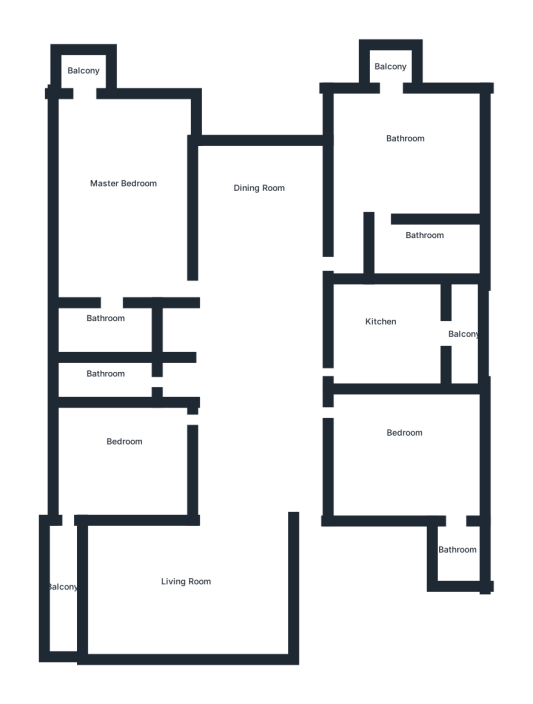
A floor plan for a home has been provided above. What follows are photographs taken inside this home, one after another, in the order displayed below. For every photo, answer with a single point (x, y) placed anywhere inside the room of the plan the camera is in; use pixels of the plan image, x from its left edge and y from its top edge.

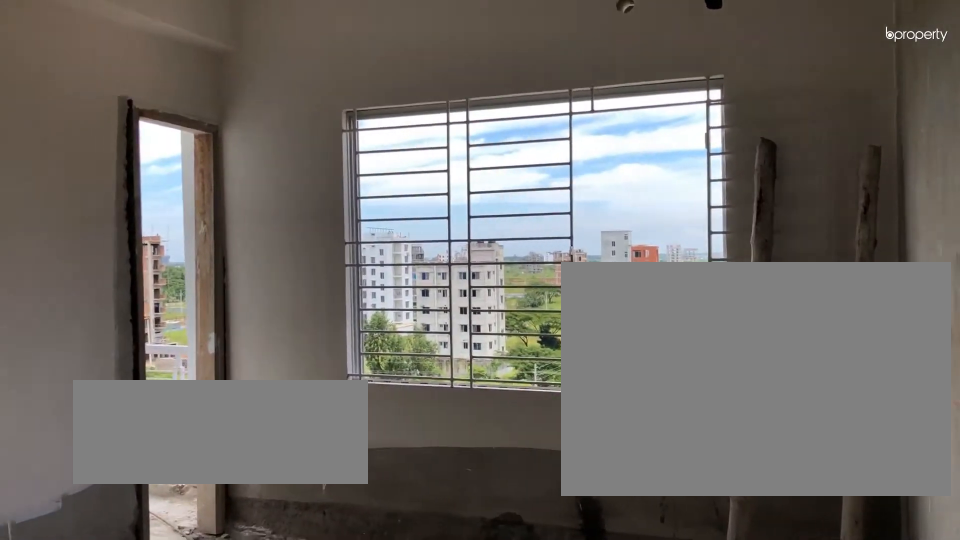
(145, 454)
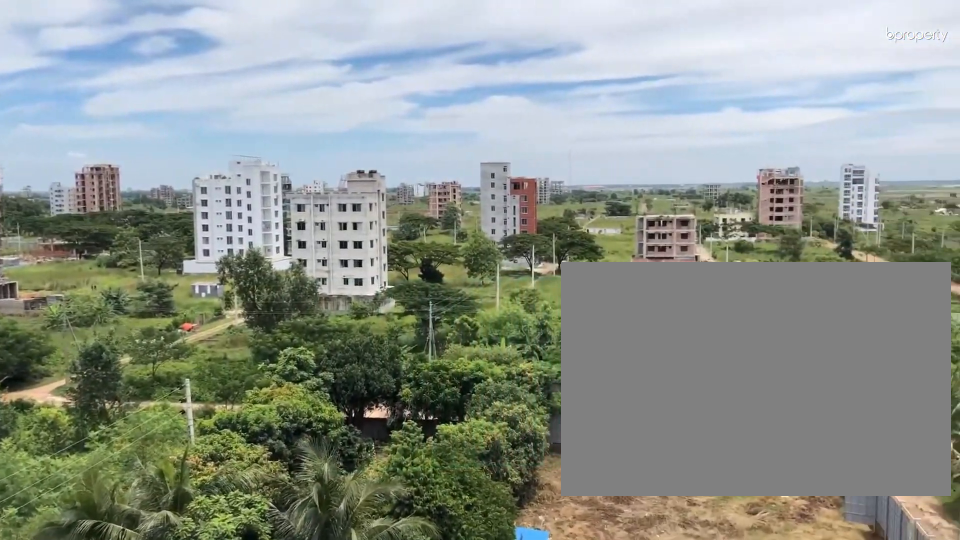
(58, 583)
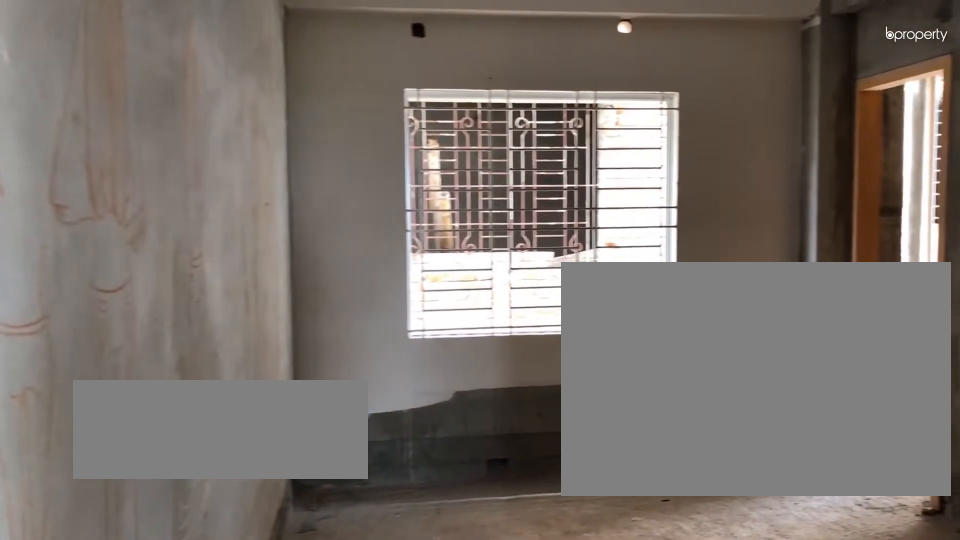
(408, 442)
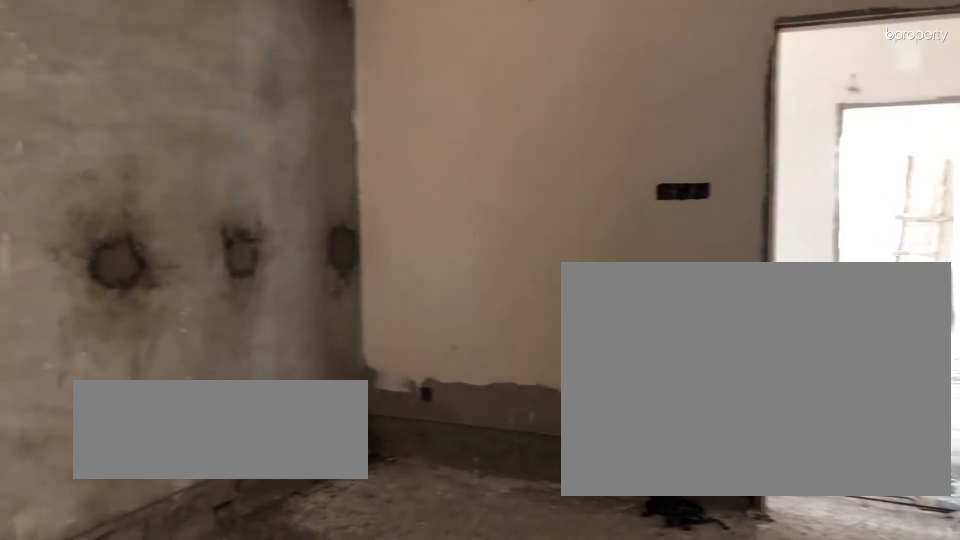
(415, 451)
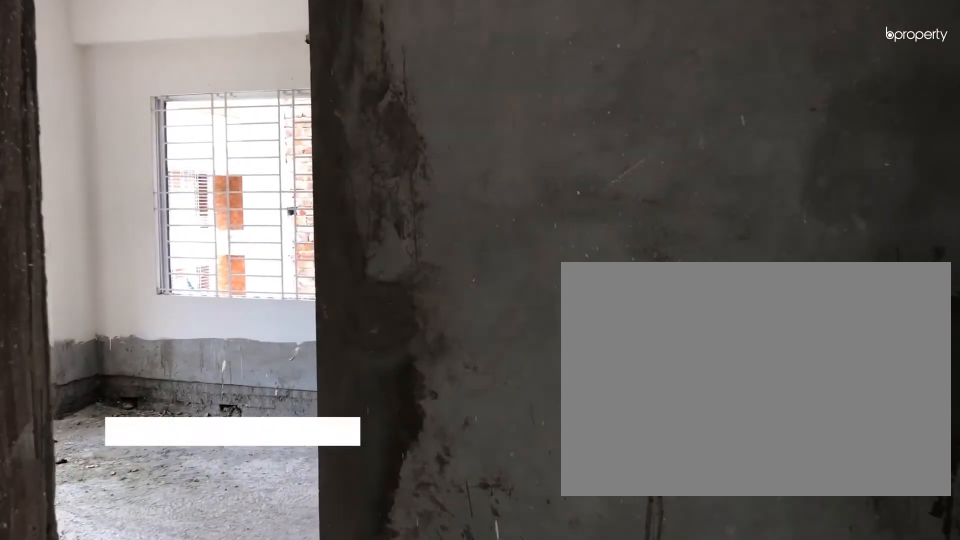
(348, 229)
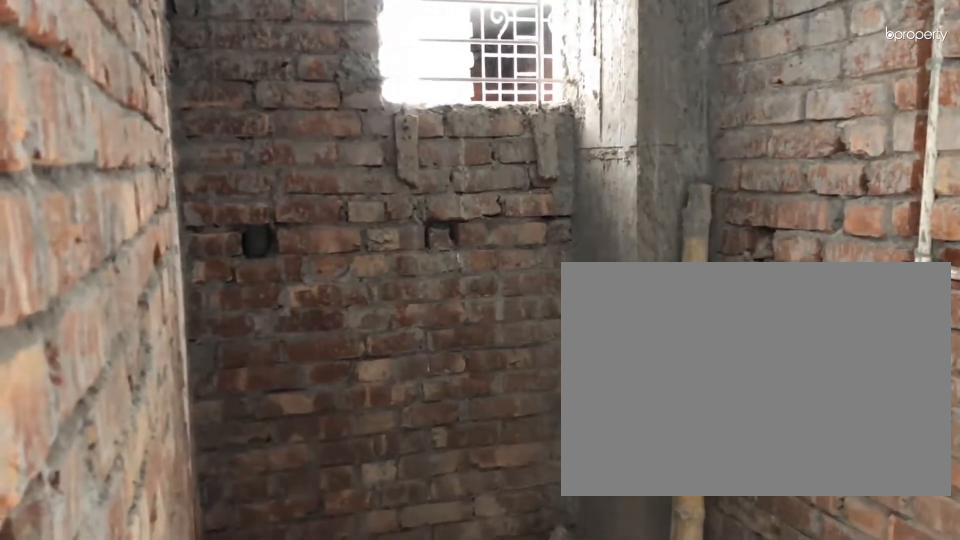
(428, 250)
